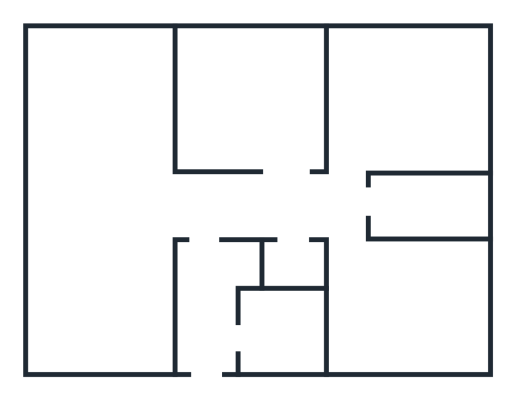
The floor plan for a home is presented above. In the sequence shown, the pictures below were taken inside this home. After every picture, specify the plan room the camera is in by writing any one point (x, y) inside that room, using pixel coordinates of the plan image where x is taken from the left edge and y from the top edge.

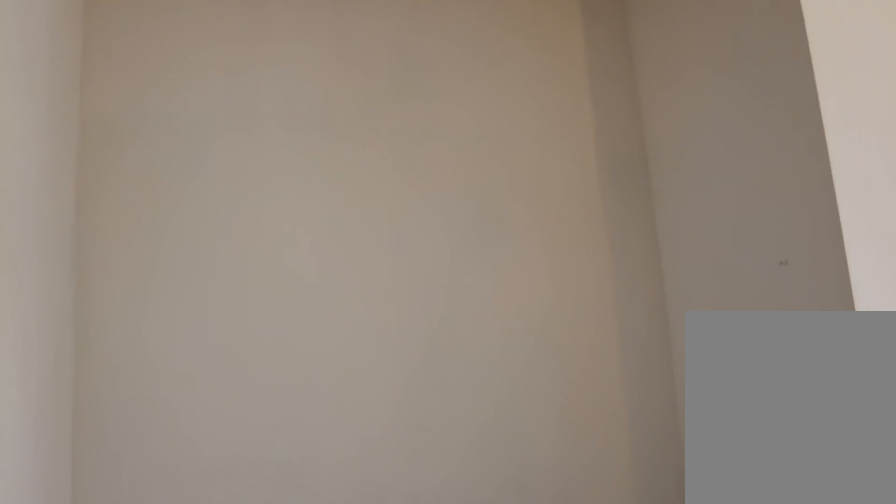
(202, 280)
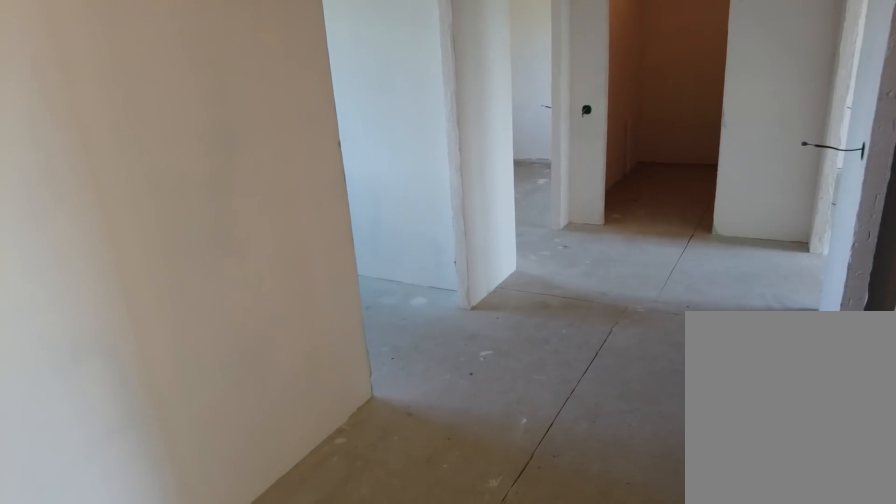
(207, 223)
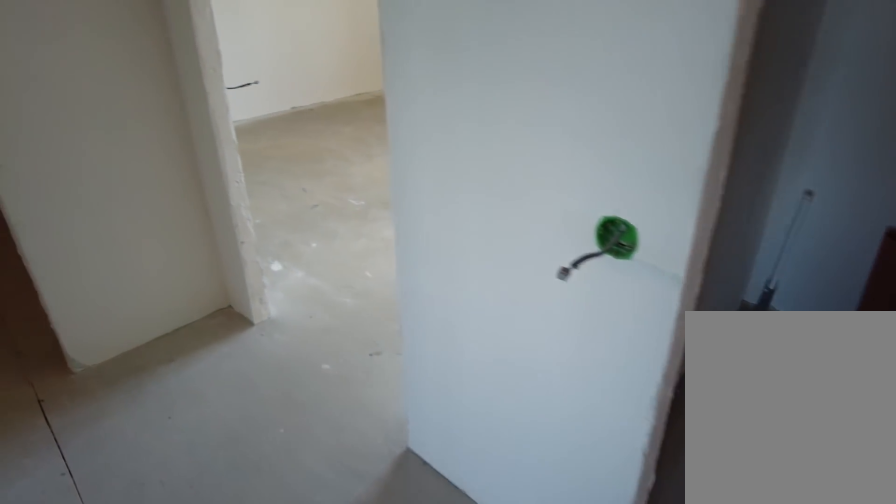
(300, 218)
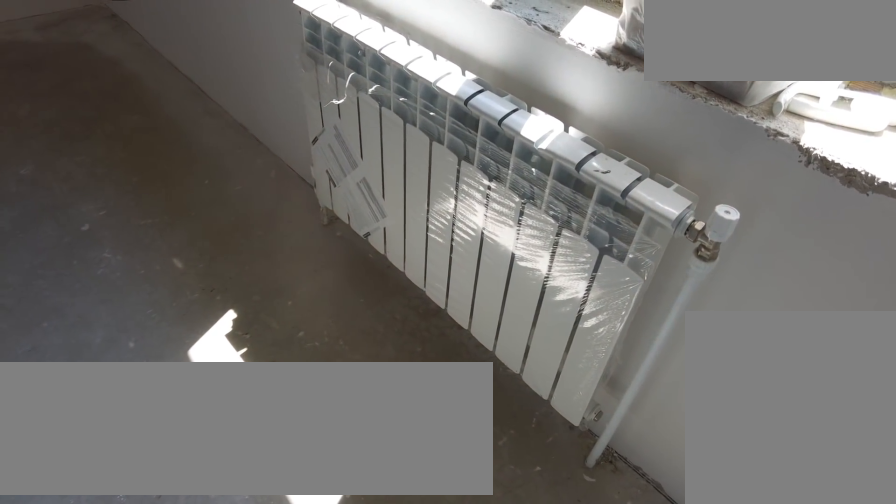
(373, 323)
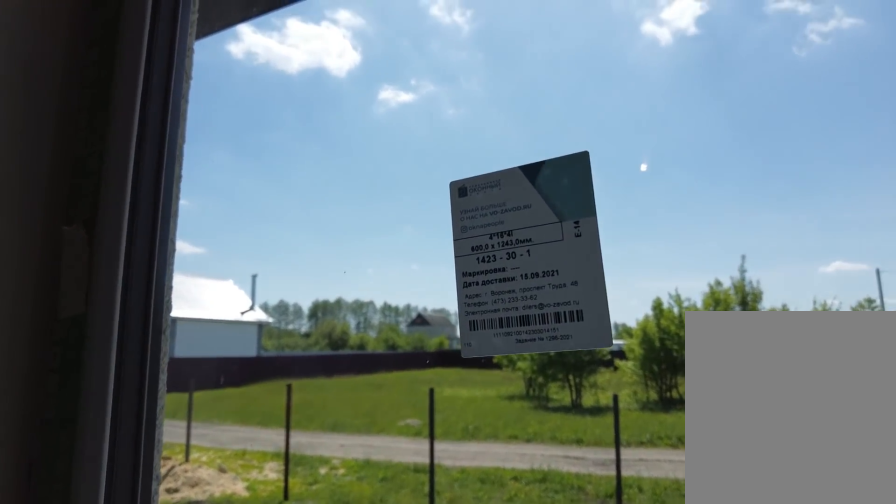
(373, 323)
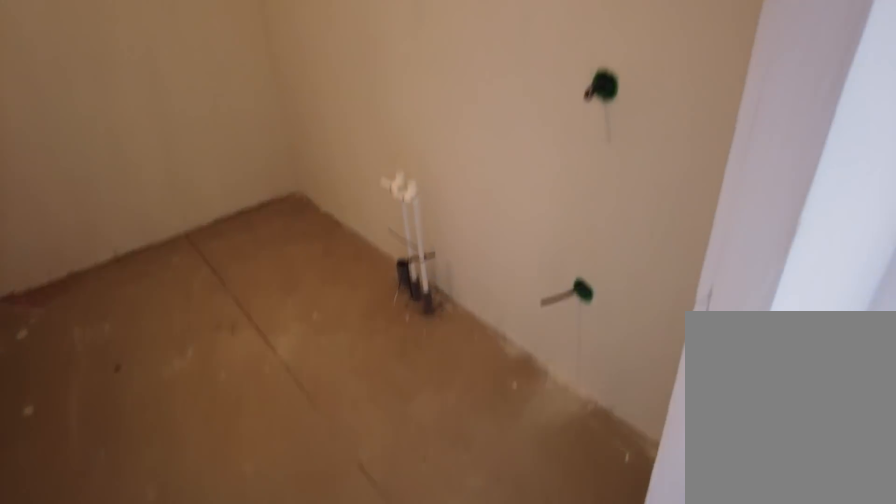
(347, 211)
